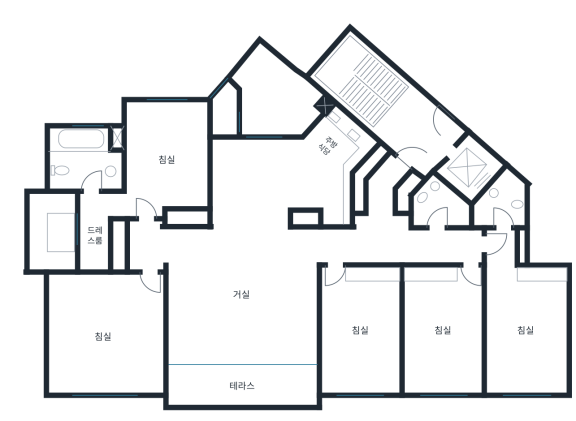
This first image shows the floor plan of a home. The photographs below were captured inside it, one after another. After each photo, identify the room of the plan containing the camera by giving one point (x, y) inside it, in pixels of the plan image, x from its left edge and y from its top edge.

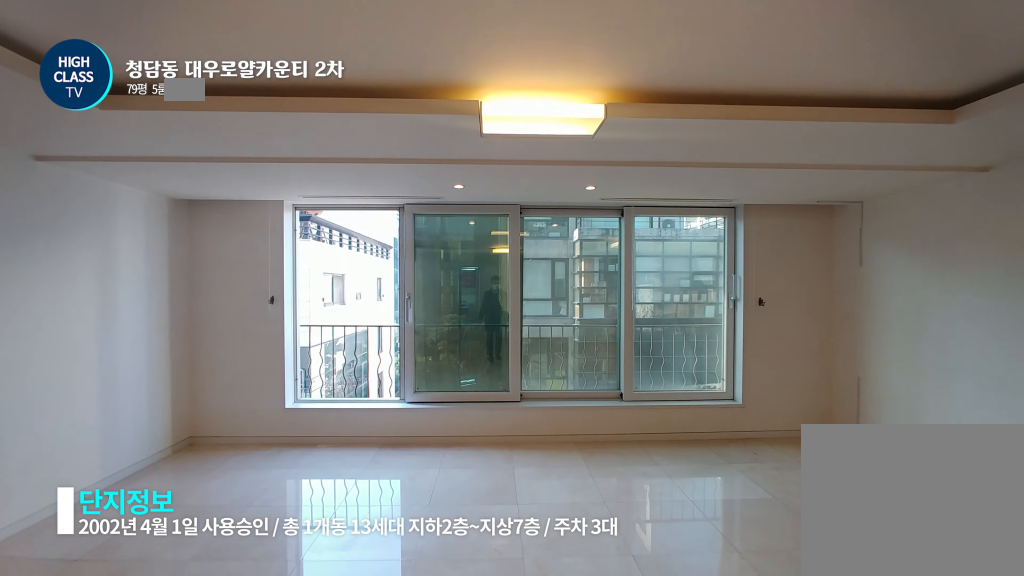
(242, 302)
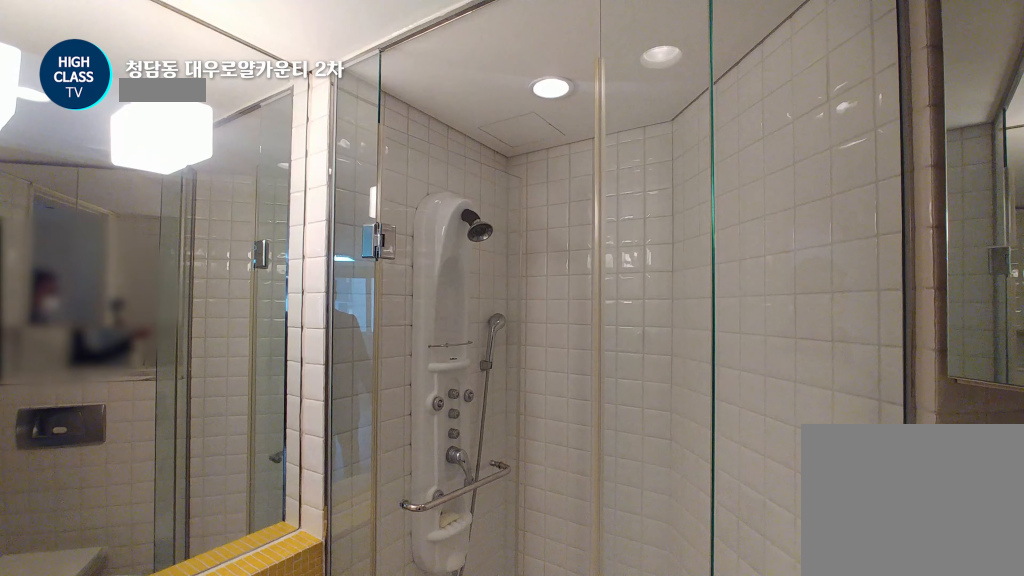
(501, 202)
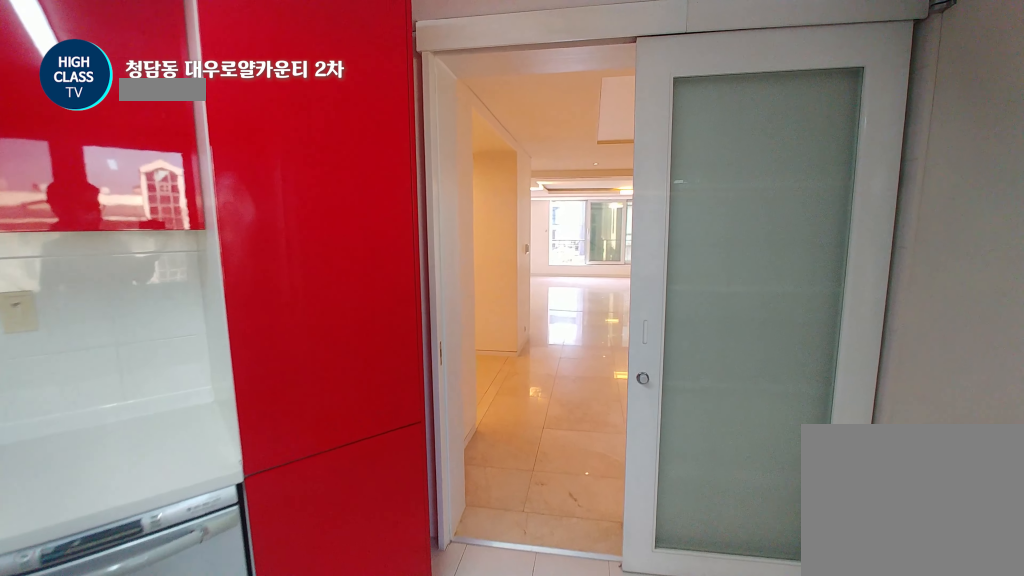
(277, 97)
